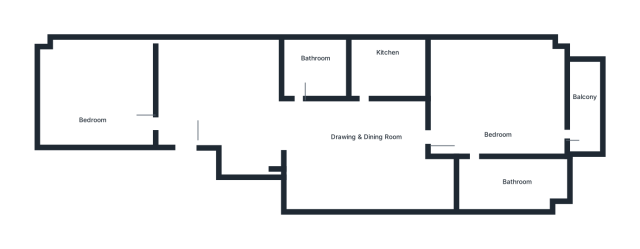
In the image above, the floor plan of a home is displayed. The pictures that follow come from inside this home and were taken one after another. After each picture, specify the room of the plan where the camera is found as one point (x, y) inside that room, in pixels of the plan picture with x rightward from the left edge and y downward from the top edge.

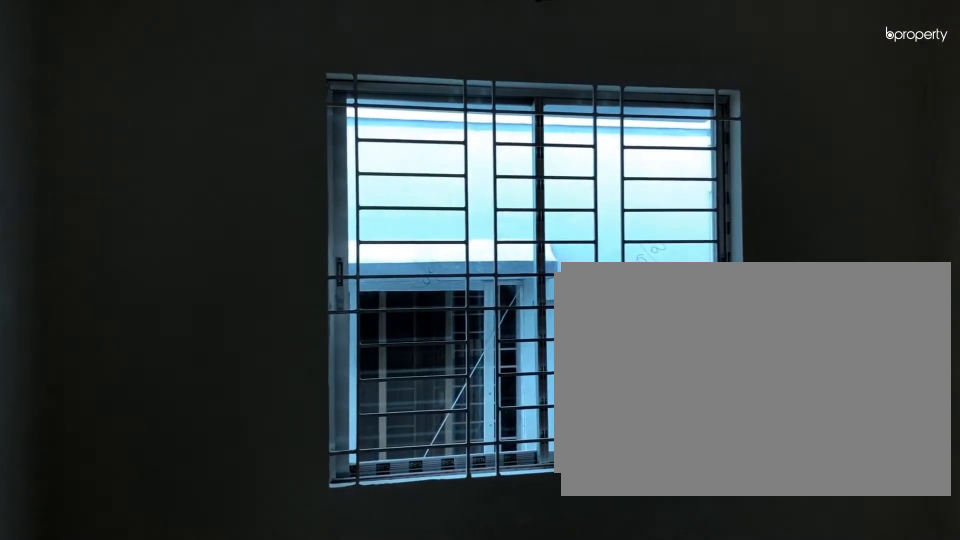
(222, 100)
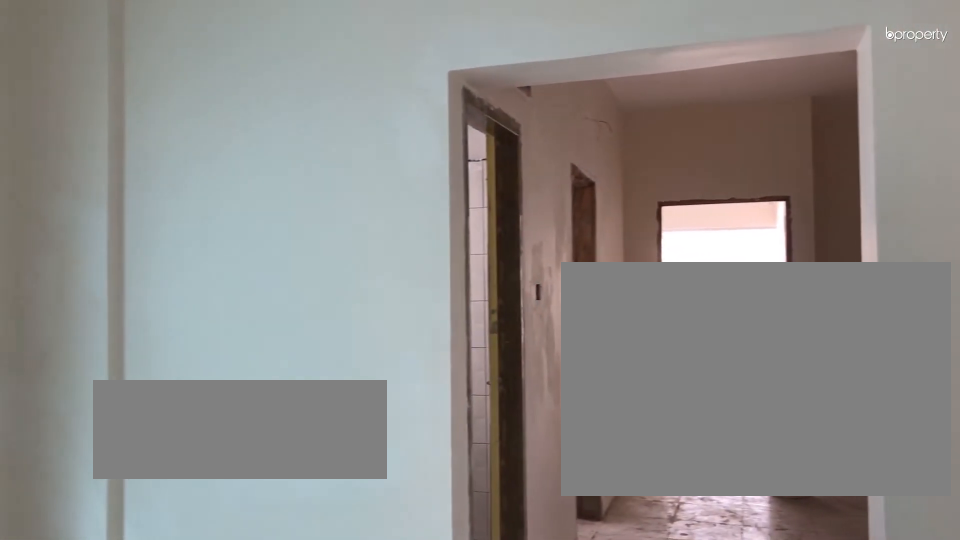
(222, 100)
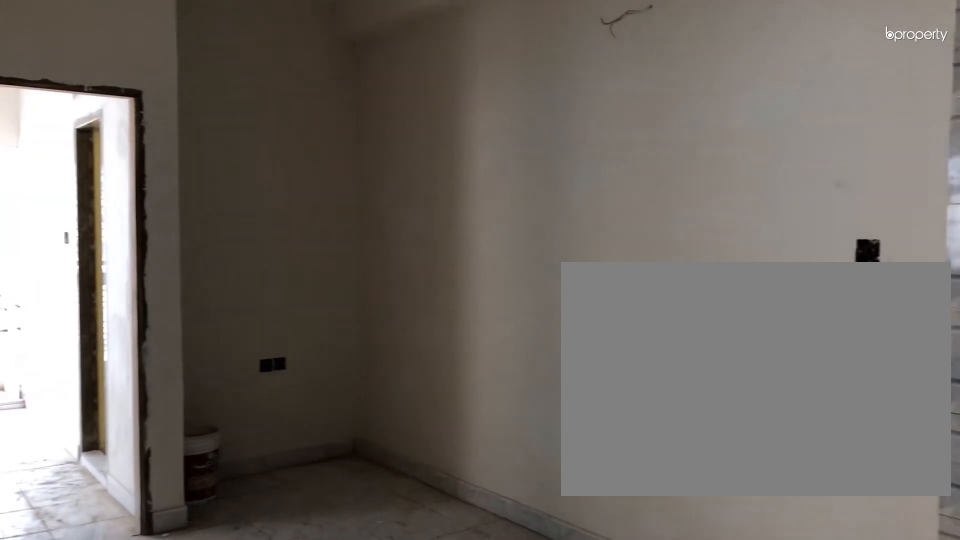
(361, 141)
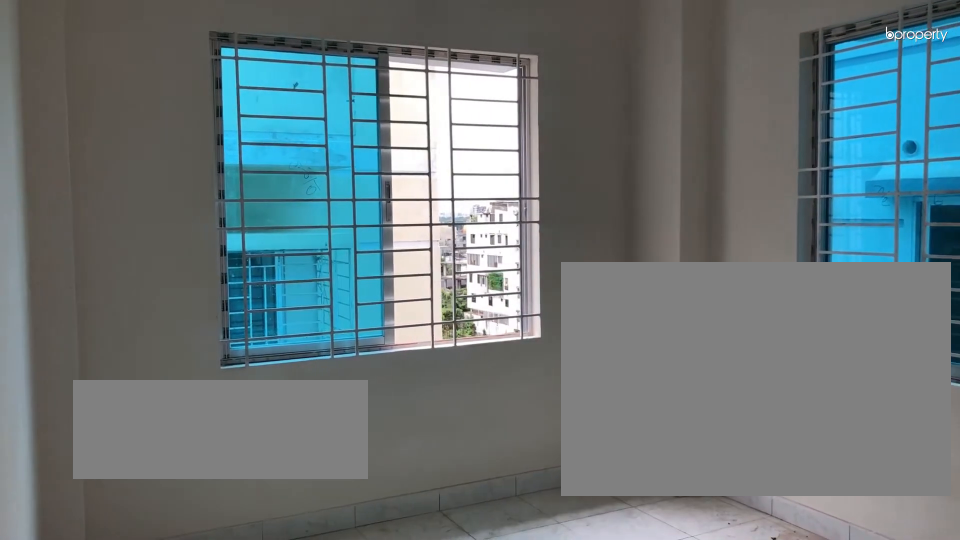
(93, 97)
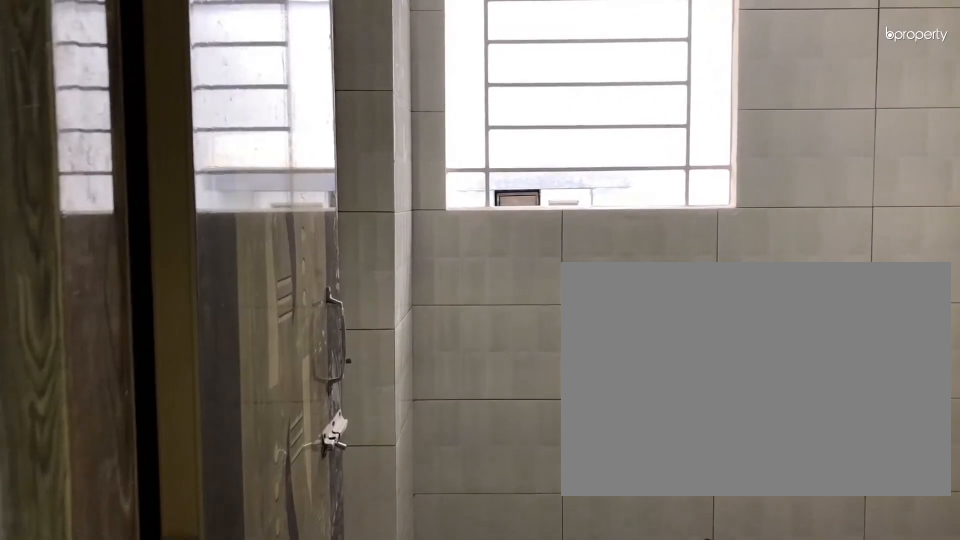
(322, 69)
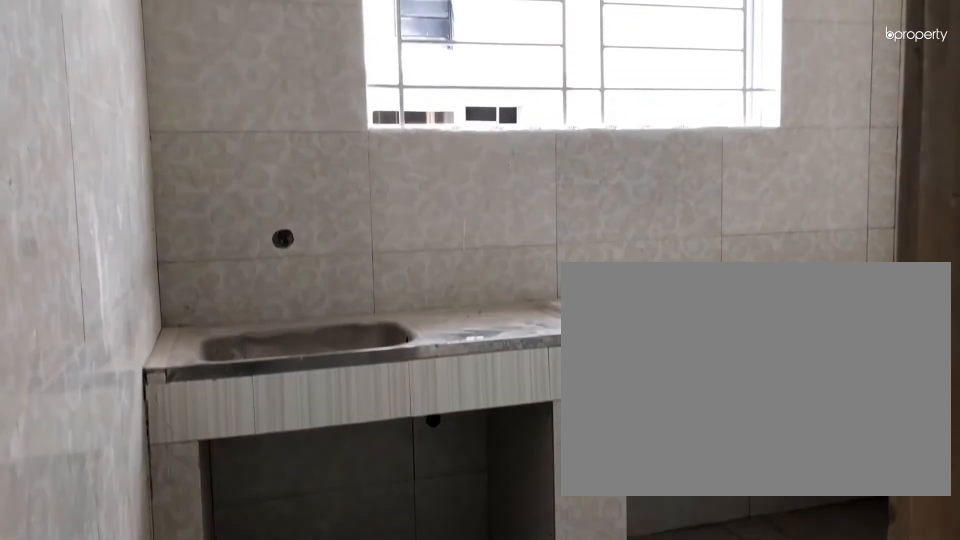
(382, 67)
